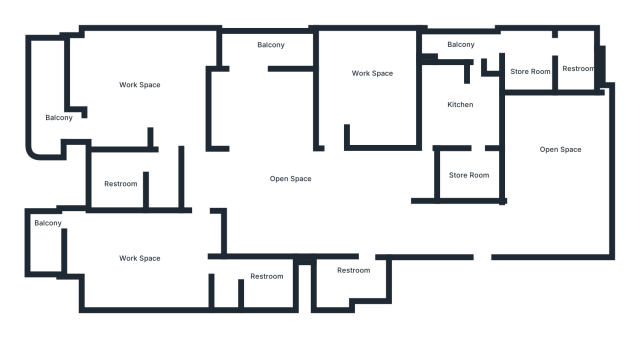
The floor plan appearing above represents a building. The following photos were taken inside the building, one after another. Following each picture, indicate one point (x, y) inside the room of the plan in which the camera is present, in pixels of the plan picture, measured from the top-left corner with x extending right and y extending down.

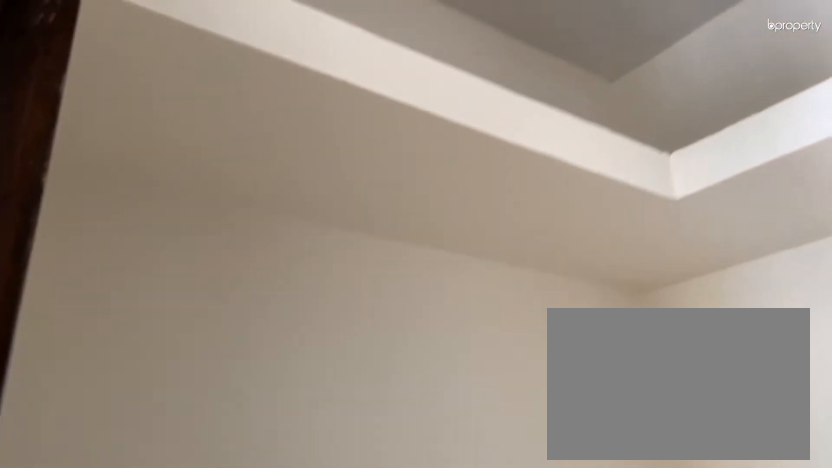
(470, 177)
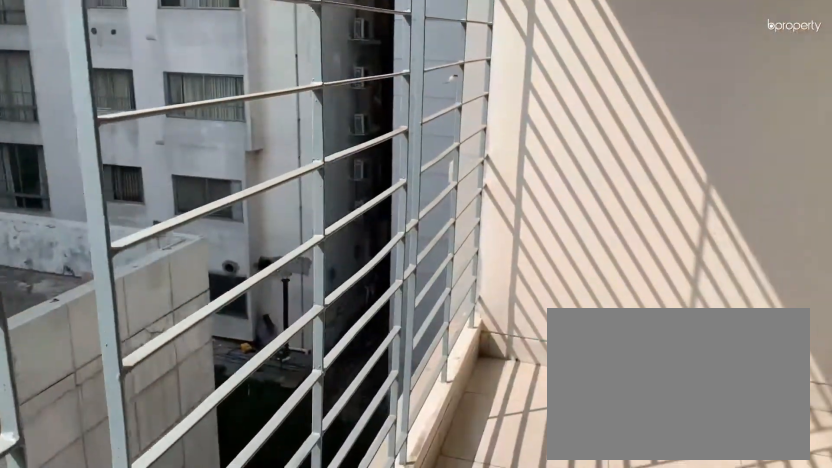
(262, 46)
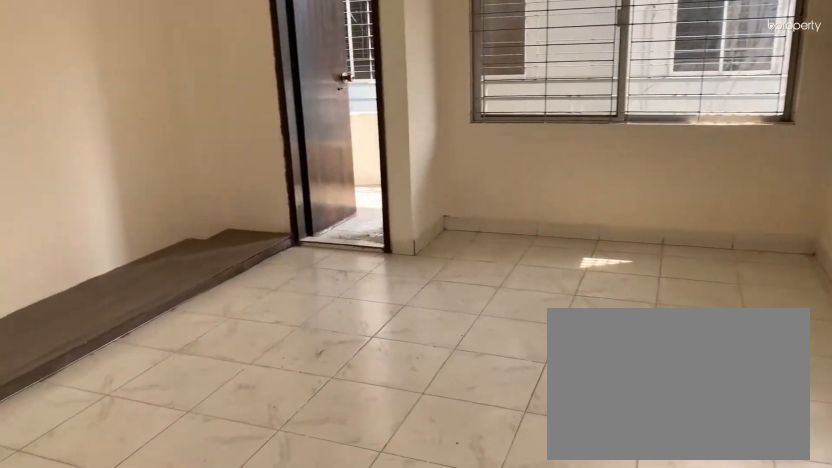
(151, 89)
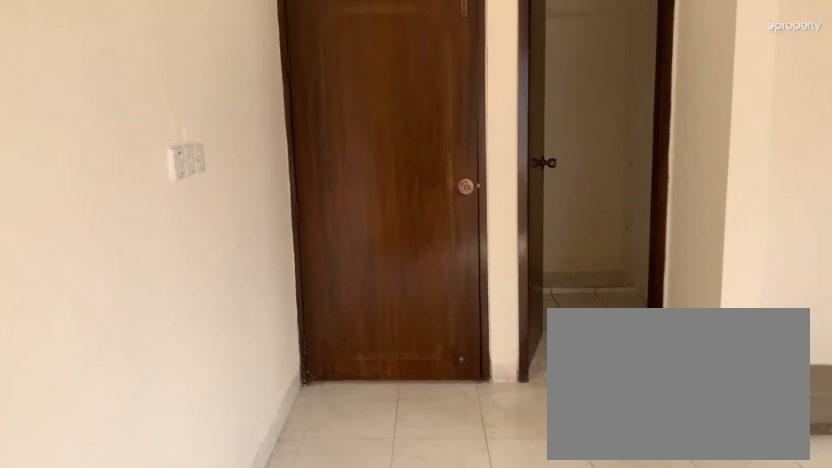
(151, 89)
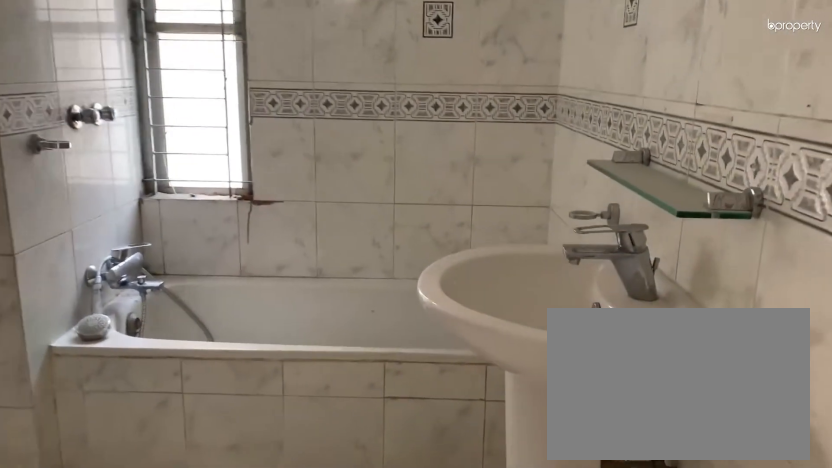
(126, 170)
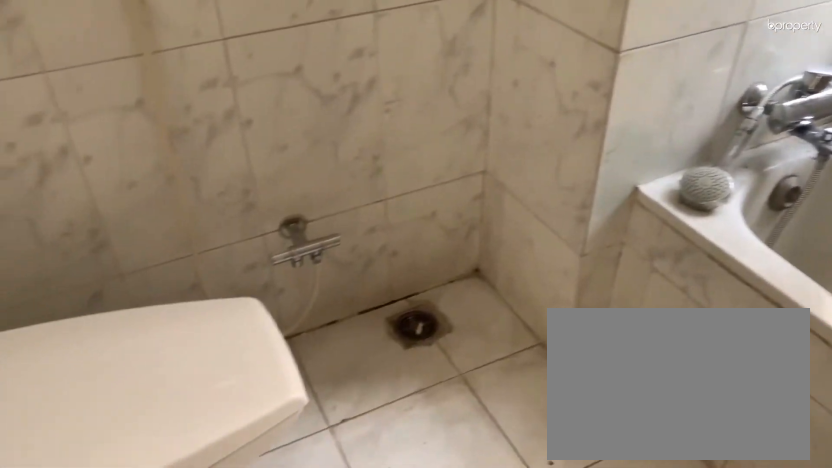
(126, 170)
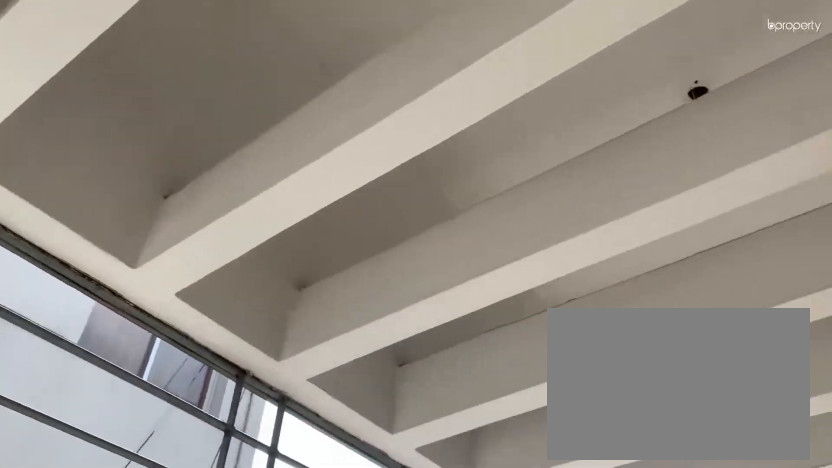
(47, 119)
